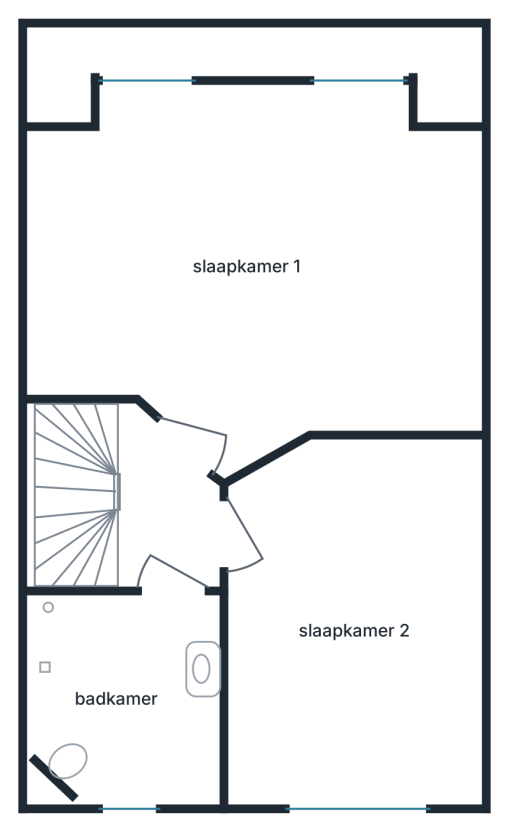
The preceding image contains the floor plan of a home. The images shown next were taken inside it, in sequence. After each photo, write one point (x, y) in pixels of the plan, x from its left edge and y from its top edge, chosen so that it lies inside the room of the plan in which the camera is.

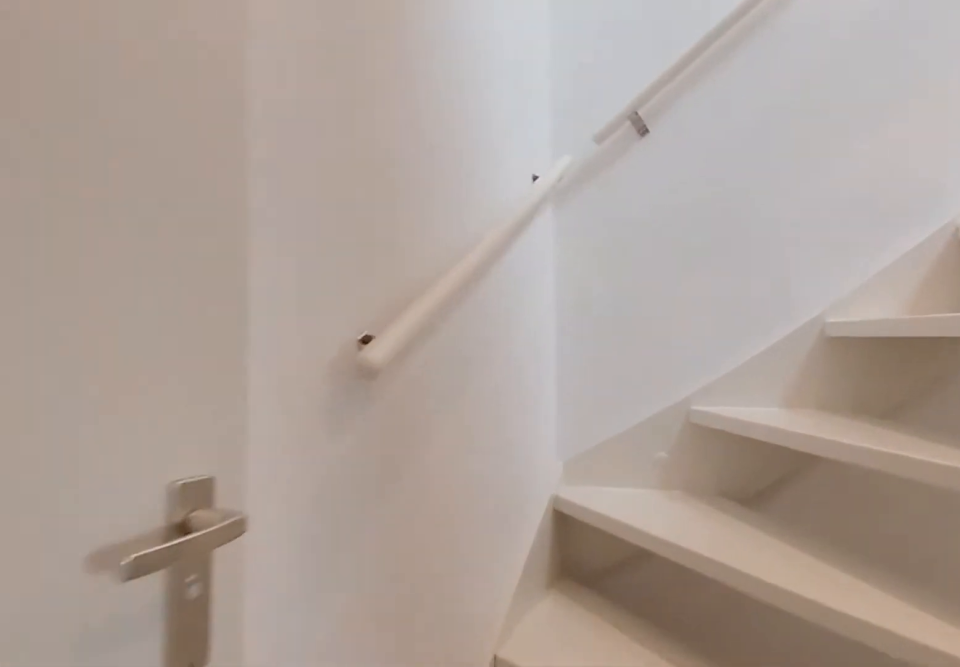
(163, 511)
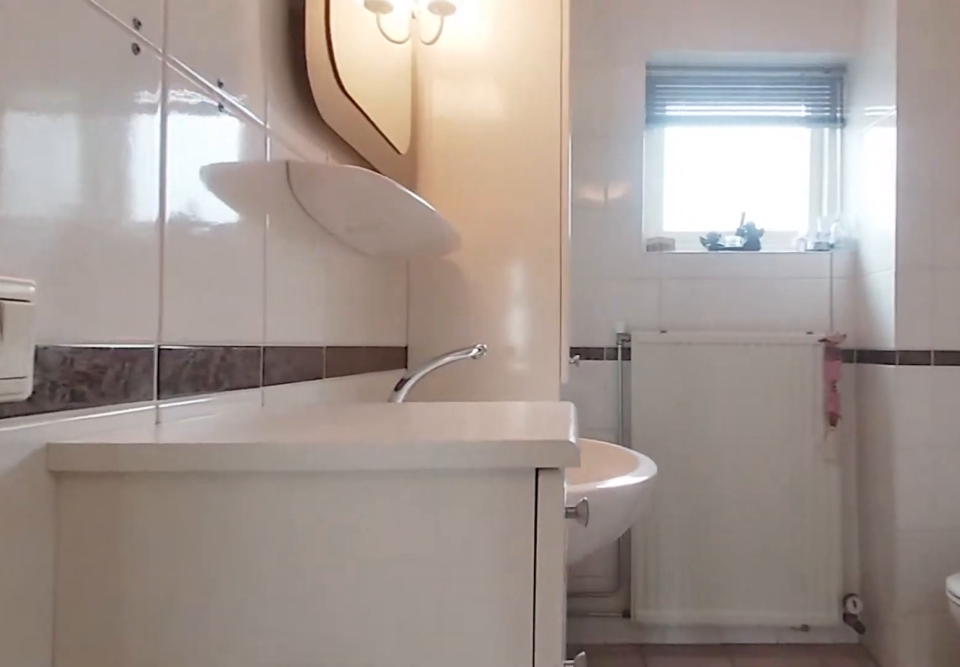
(127, 695)
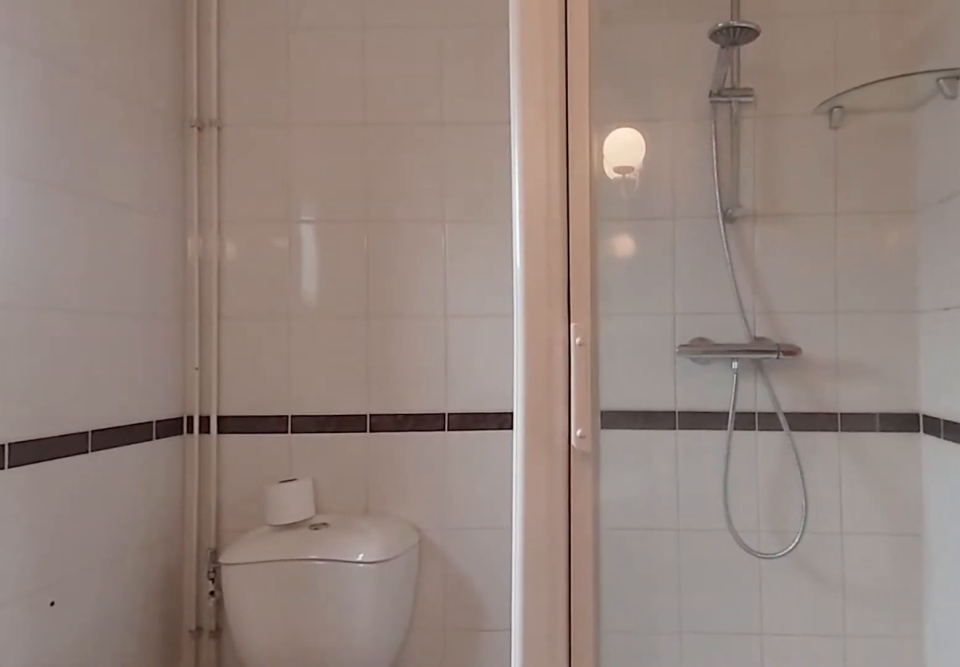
(127, 695)
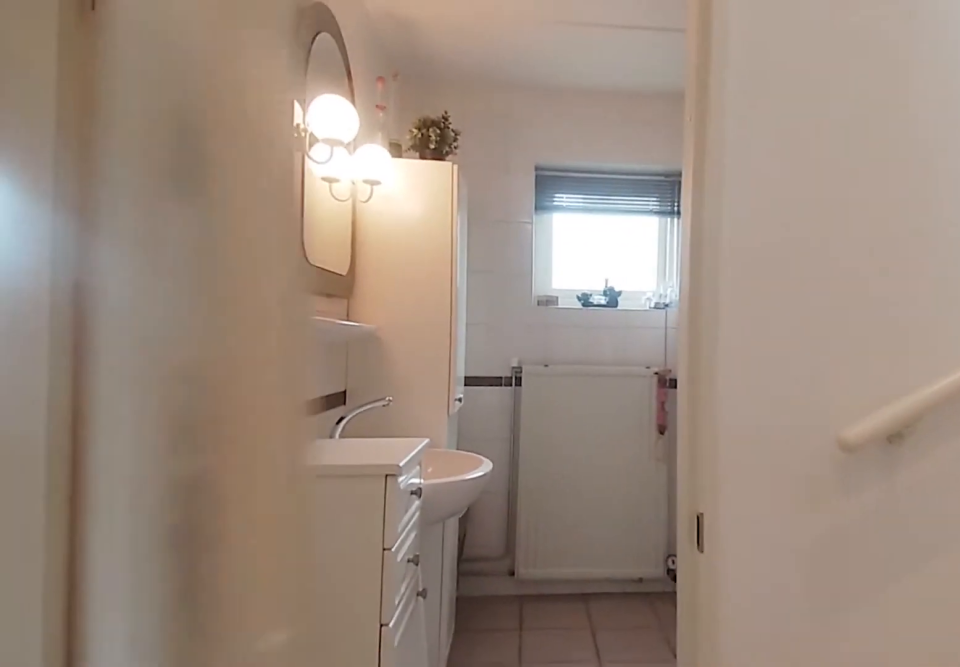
(163, 511)
